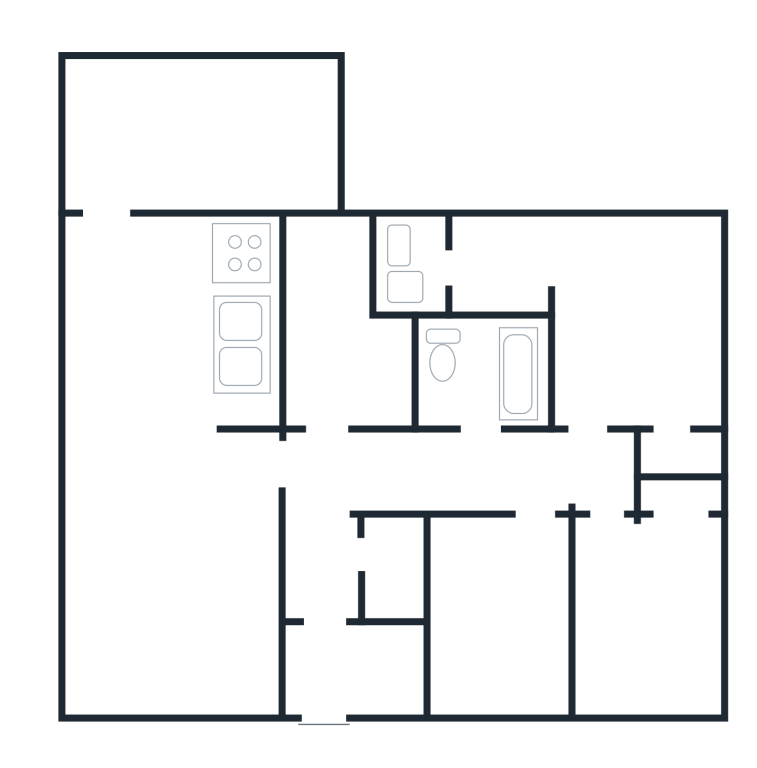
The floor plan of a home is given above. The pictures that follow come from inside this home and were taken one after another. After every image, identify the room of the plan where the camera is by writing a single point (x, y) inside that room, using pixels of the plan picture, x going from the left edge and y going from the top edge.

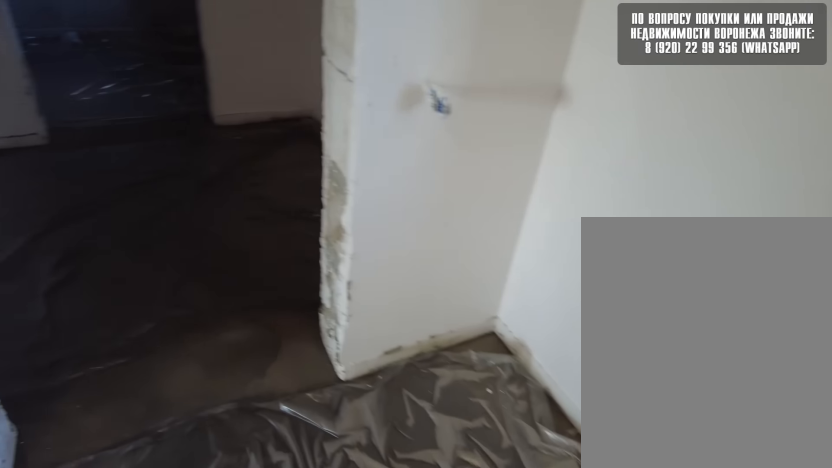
(593, 336)
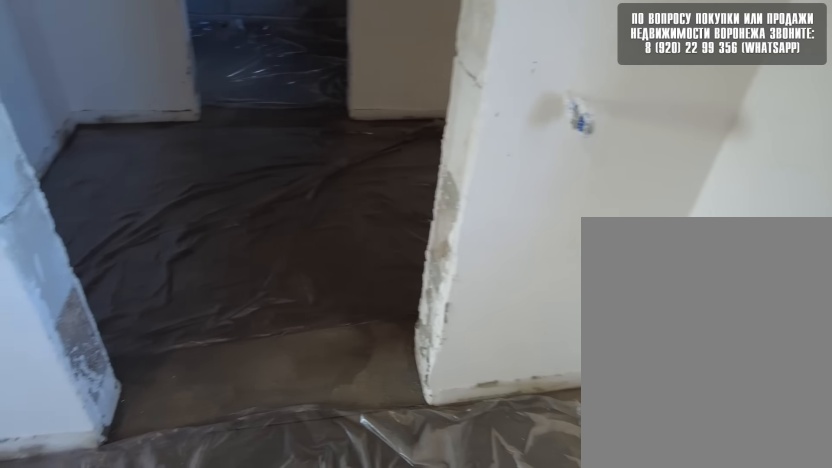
(582, 301)
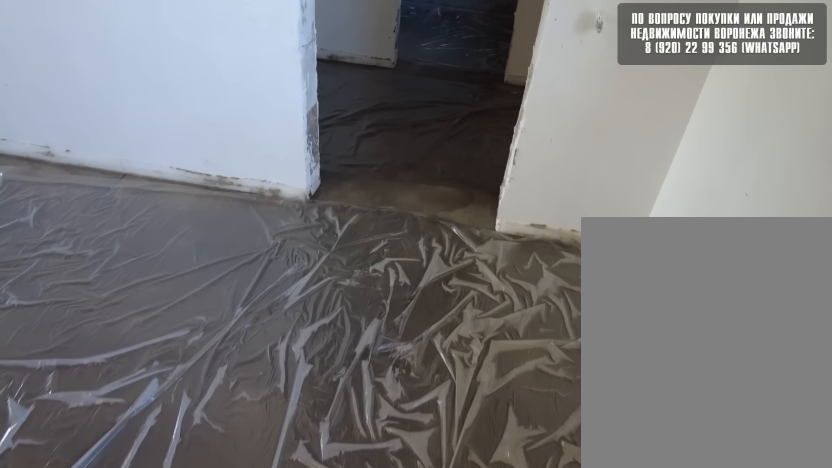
(572, 276)
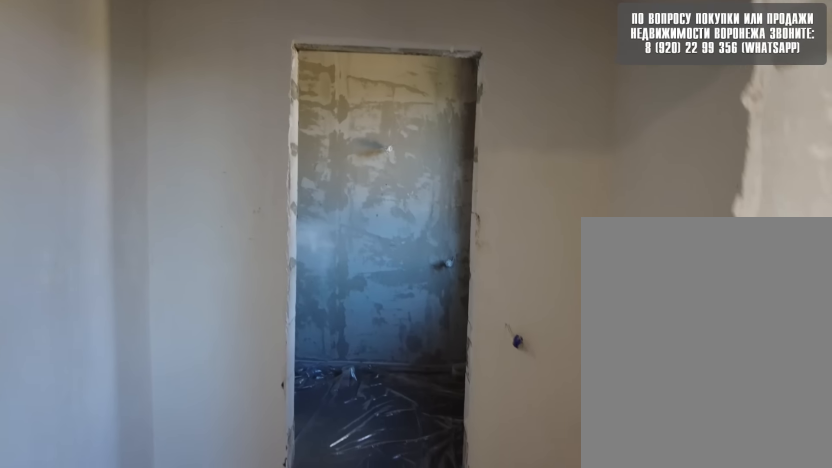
(571, 282)
